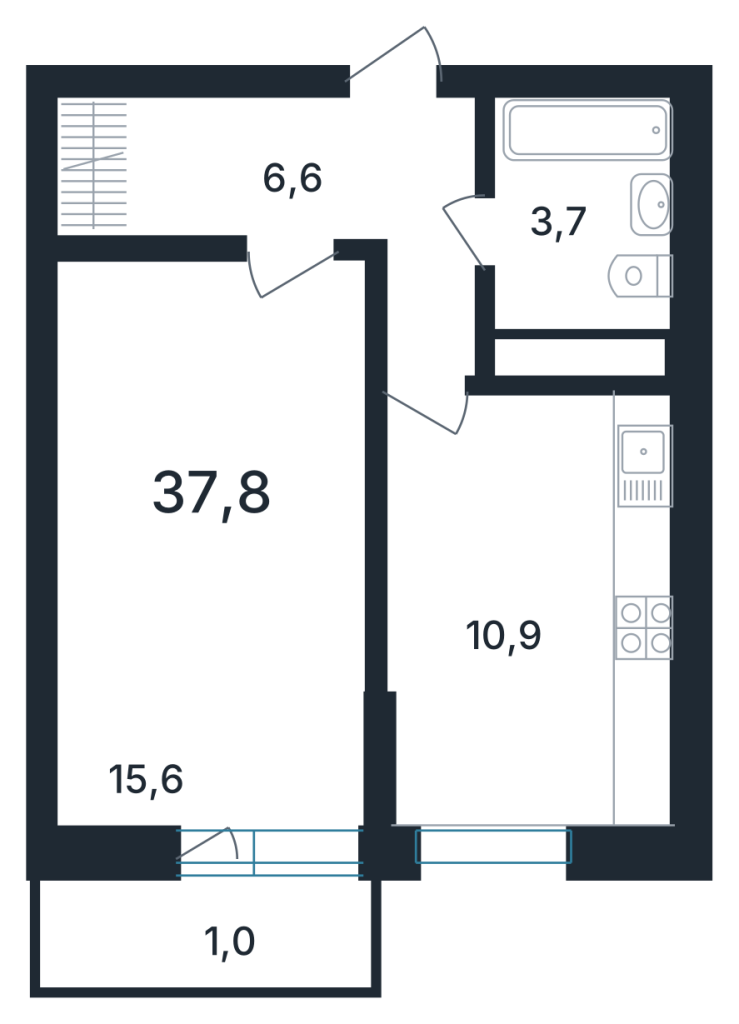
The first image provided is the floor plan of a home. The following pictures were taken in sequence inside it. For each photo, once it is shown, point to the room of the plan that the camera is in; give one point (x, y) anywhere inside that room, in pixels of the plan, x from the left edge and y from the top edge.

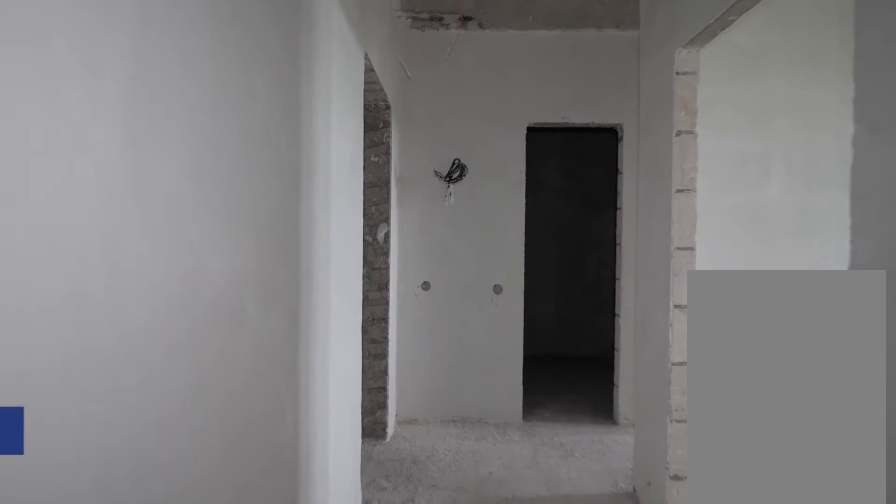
(295, 191)
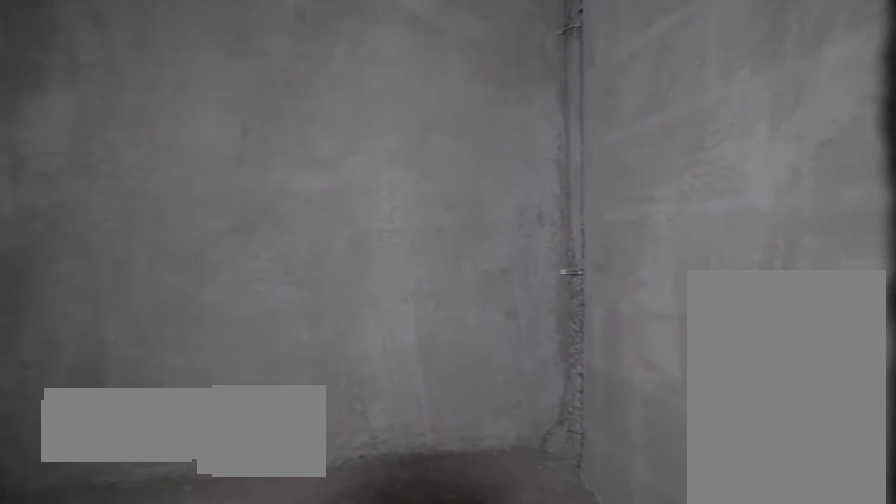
(583, 211)
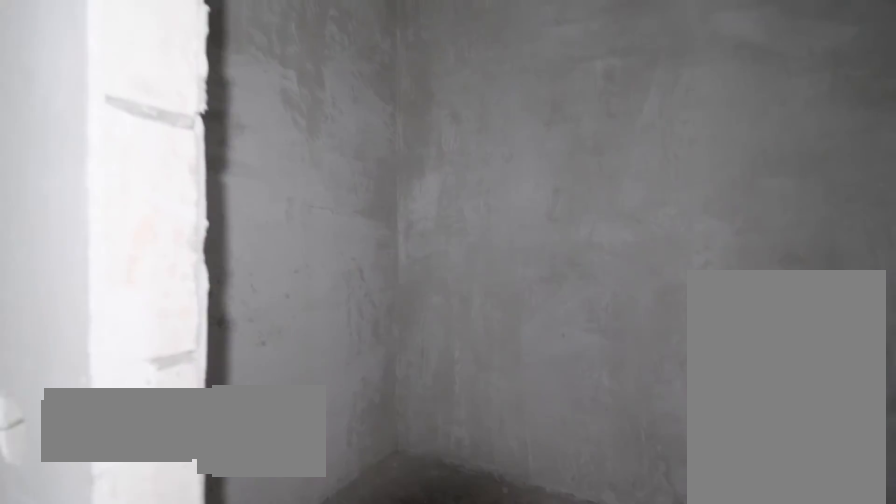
(583, 211)
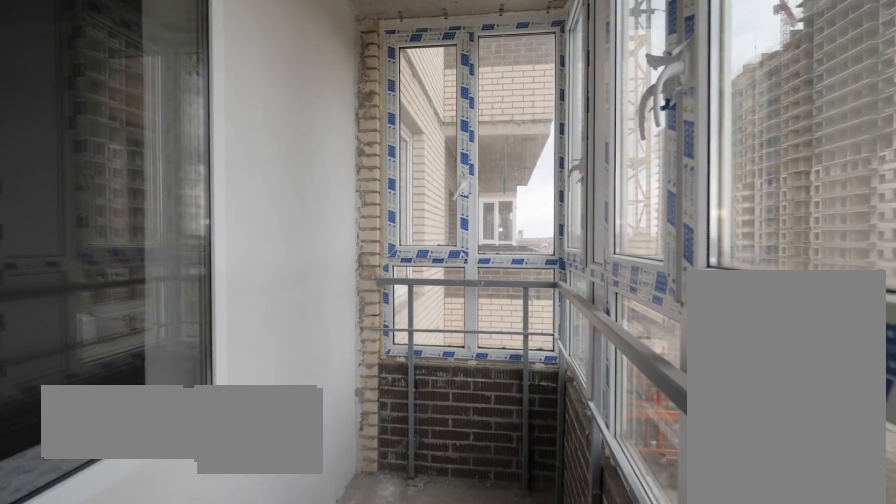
(212, 934)
